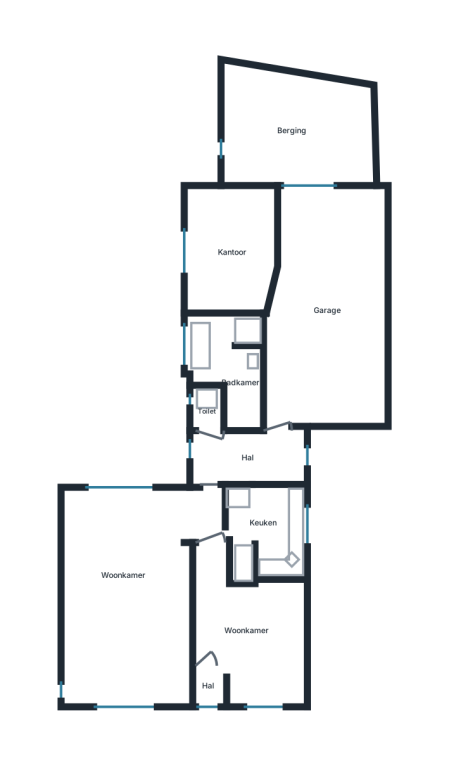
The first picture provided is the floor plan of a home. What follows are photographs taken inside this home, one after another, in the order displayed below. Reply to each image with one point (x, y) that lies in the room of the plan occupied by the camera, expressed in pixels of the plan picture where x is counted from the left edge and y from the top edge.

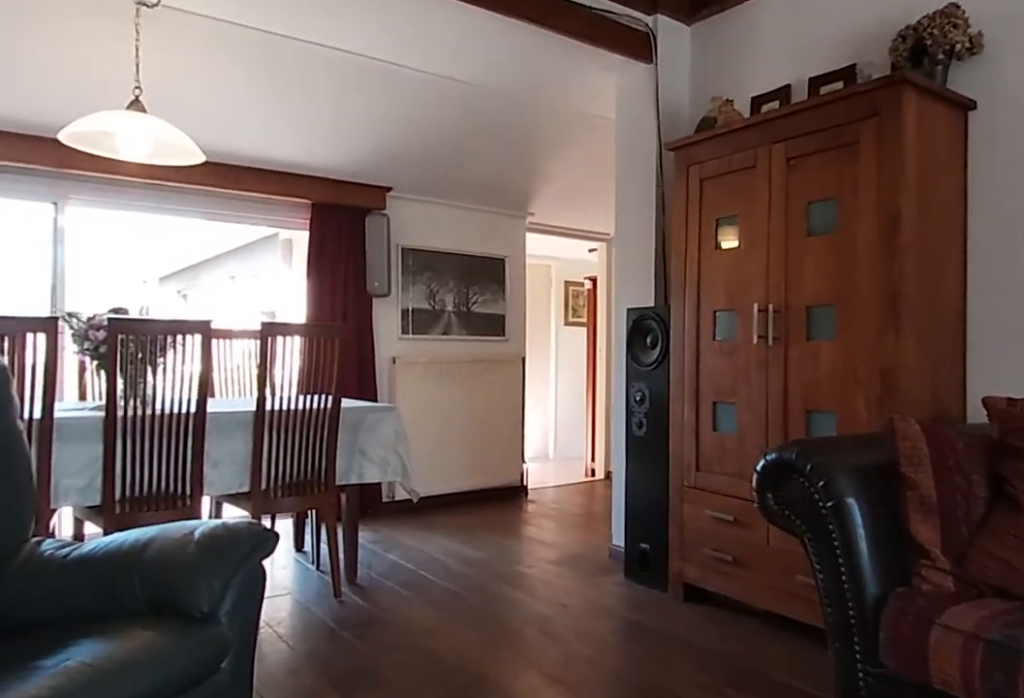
(125, 702)
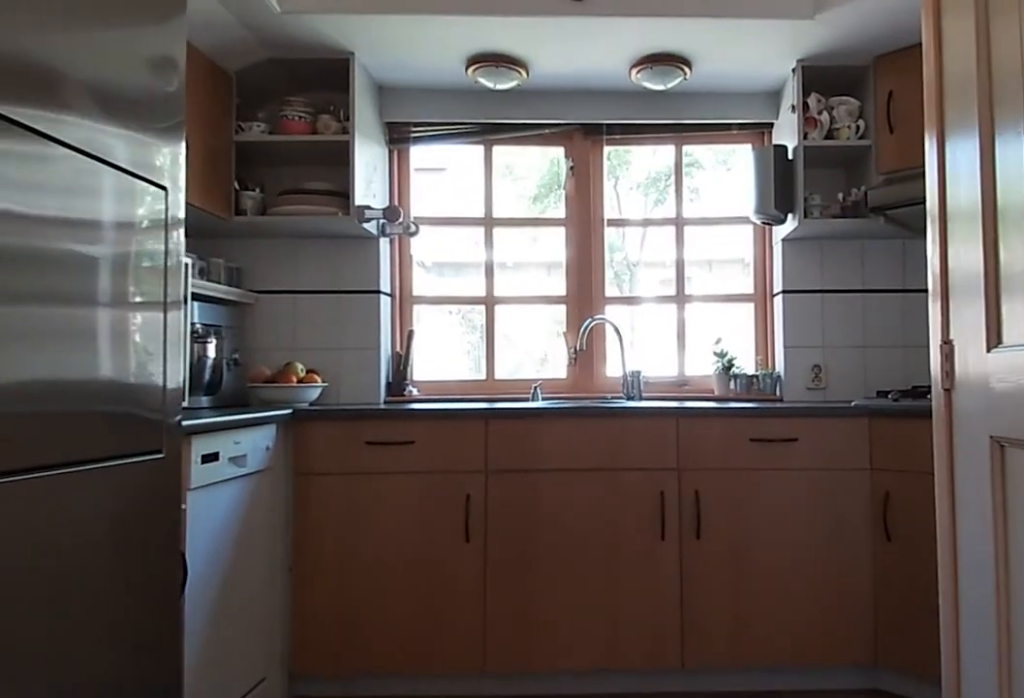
(268, 525)
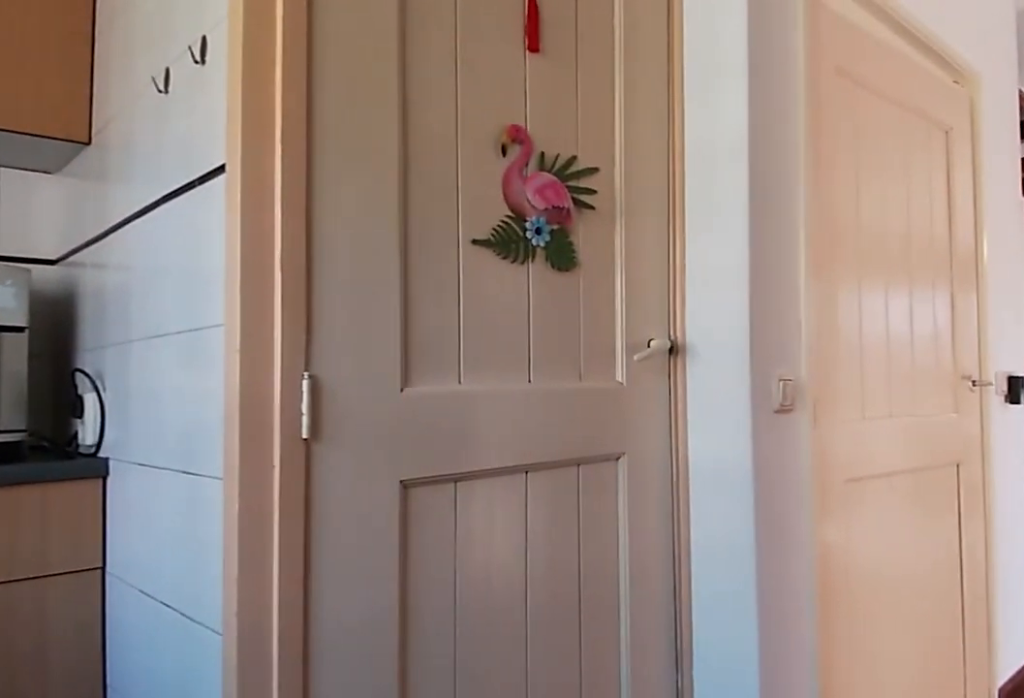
(268, 525)
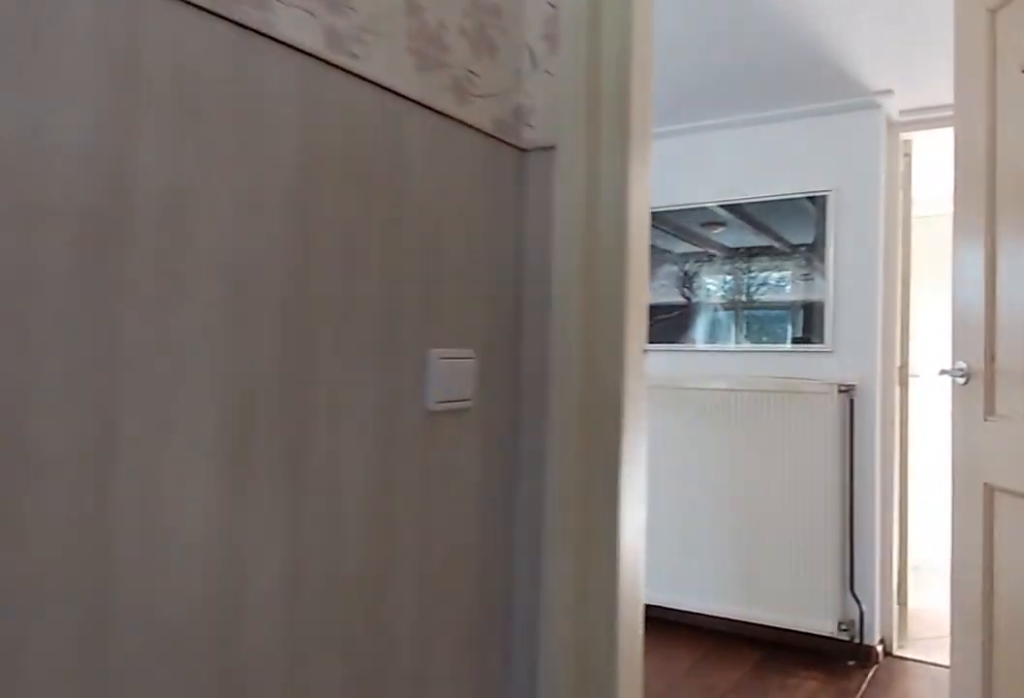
(248, 631)
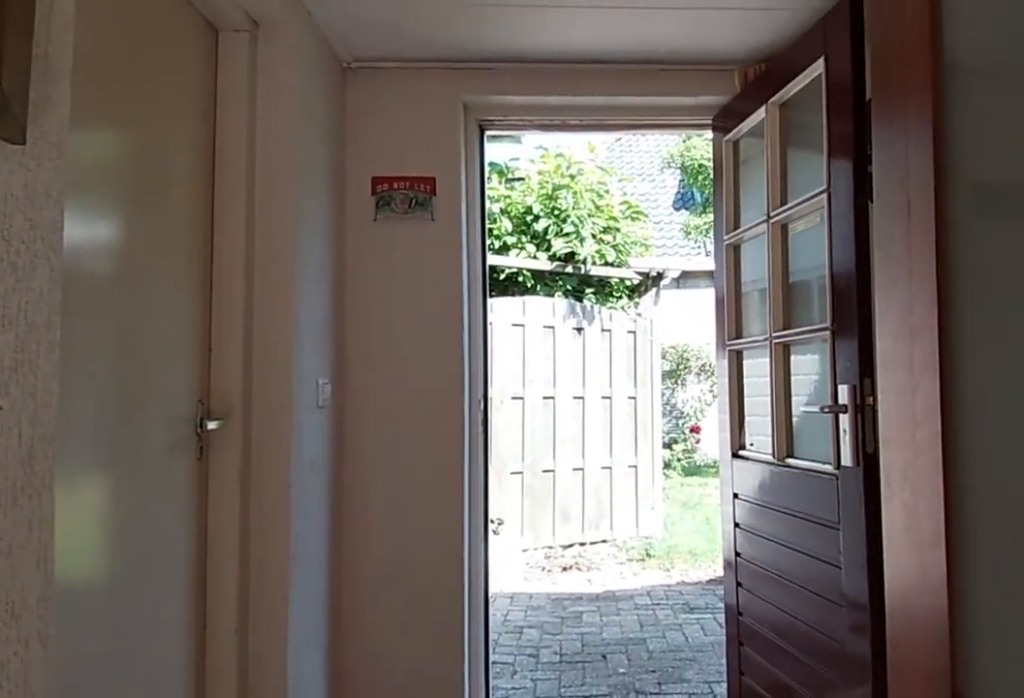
(247, 455)
